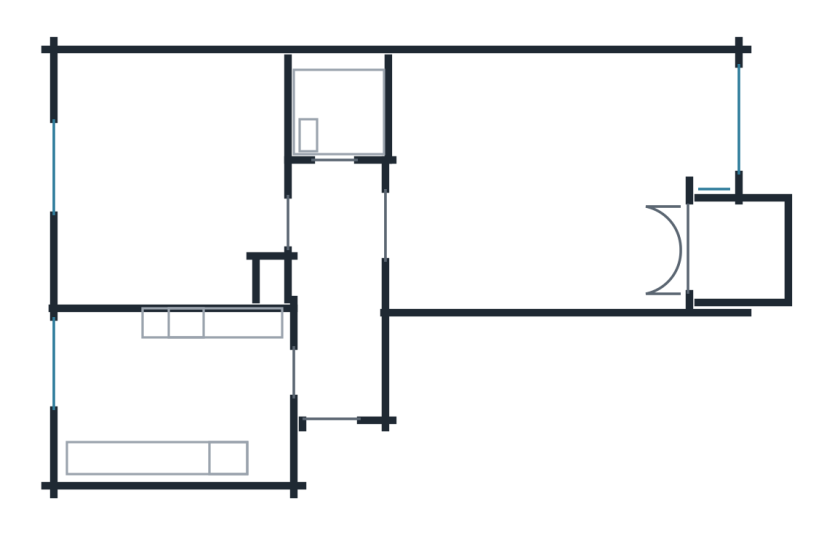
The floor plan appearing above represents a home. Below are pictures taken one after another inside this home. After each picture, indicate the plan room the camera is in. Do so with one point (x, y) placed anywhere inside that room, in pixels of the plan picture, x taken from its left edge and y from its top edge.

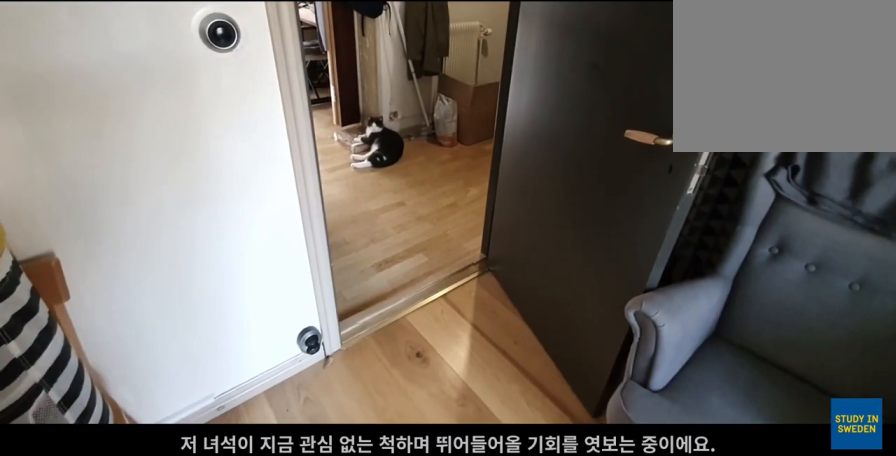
(172, 166)
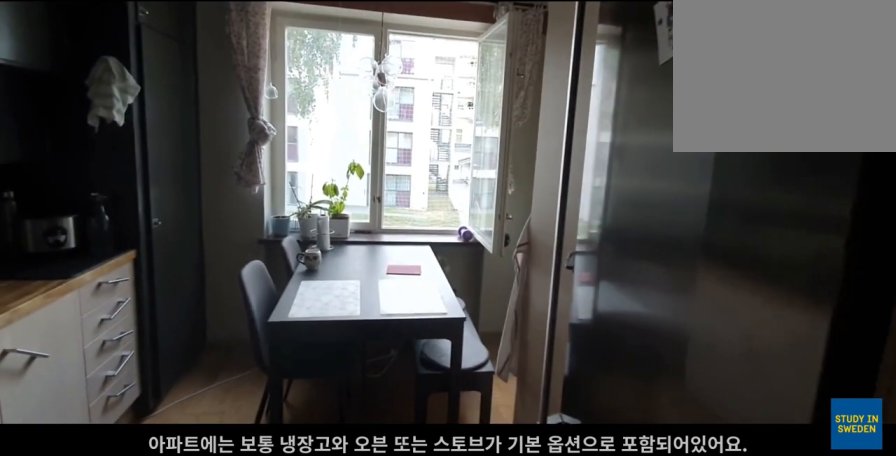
(175, 397)
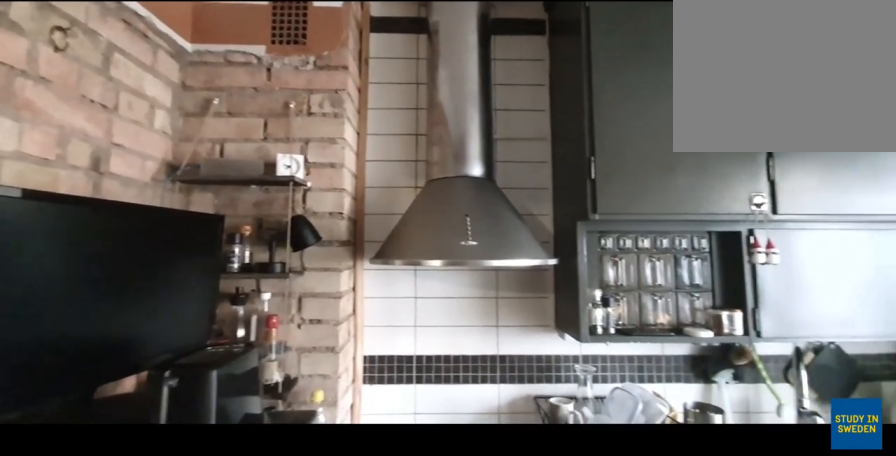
(175, 397)
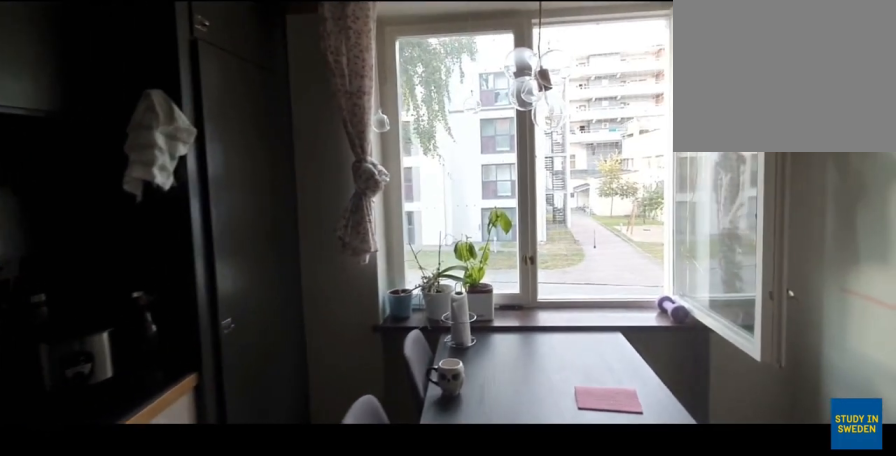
(175, 397)
